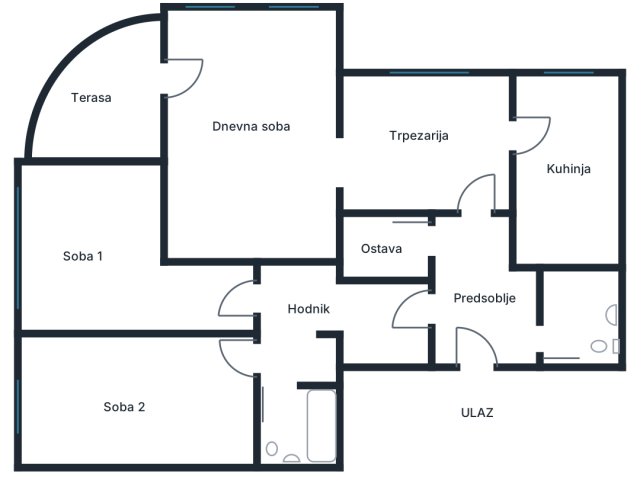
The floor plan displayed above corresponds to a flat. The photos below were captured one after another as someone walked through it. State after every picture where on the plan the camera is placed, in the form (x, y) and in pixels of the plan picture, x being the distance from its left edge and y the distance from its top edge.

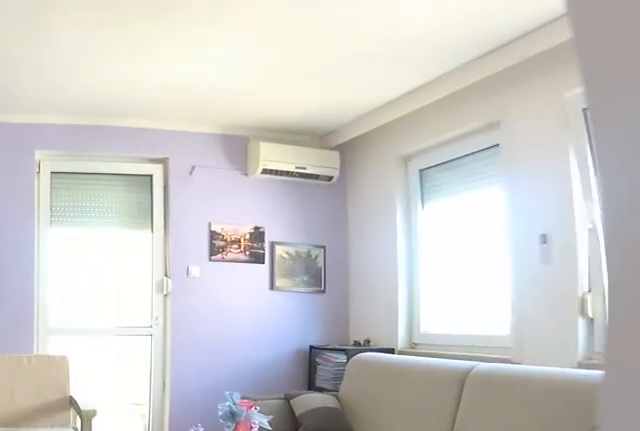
(359, 178)
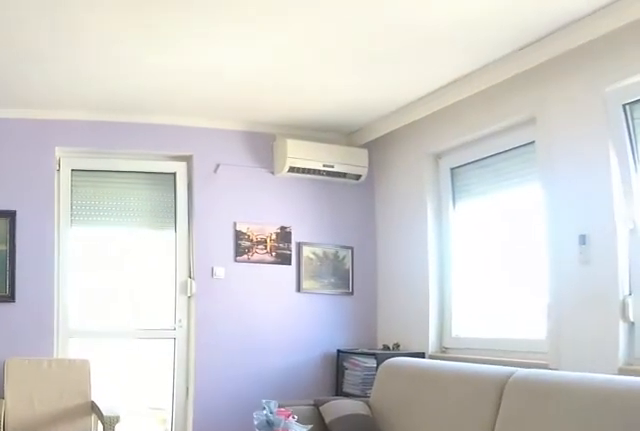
(354, 178)
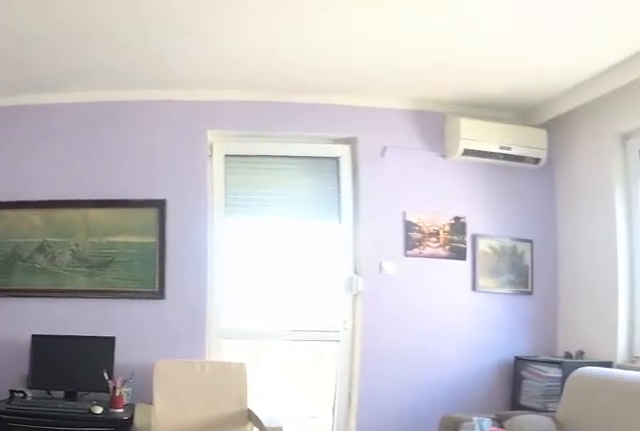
(340, 182)
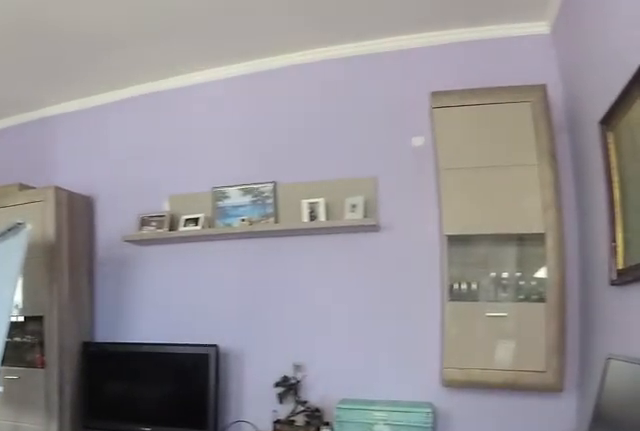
(193, 73)
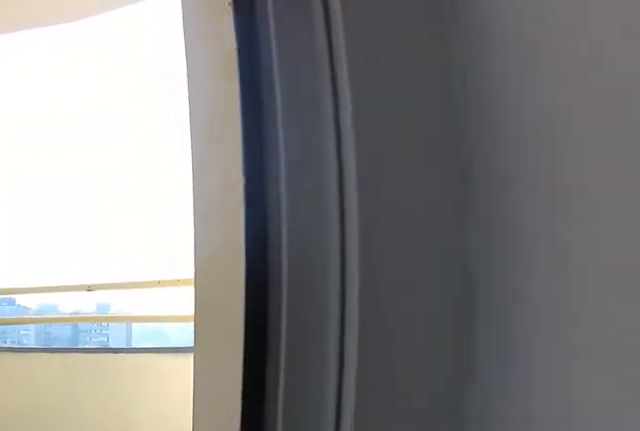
(184, 69)
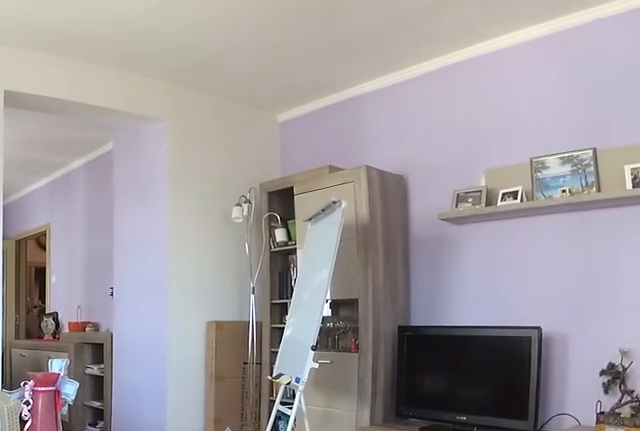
(176, 74)
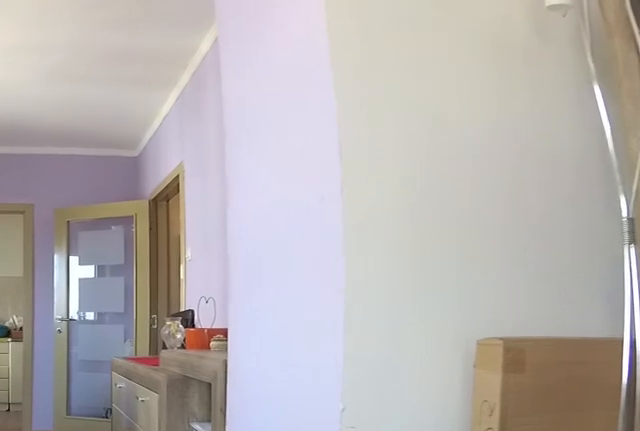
(270, 166)
